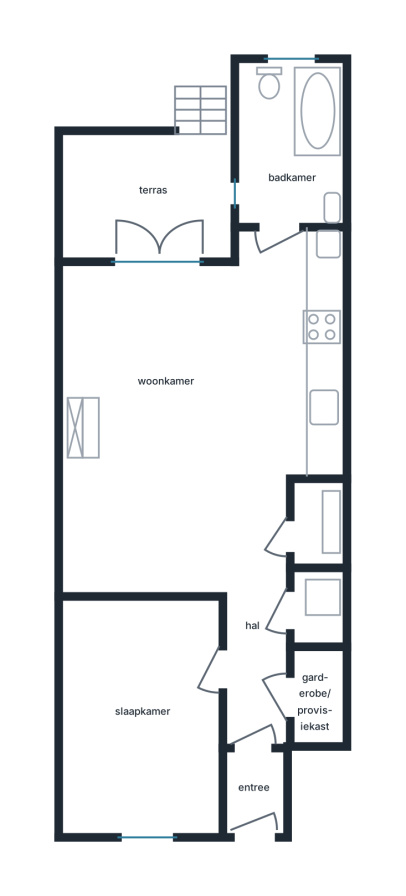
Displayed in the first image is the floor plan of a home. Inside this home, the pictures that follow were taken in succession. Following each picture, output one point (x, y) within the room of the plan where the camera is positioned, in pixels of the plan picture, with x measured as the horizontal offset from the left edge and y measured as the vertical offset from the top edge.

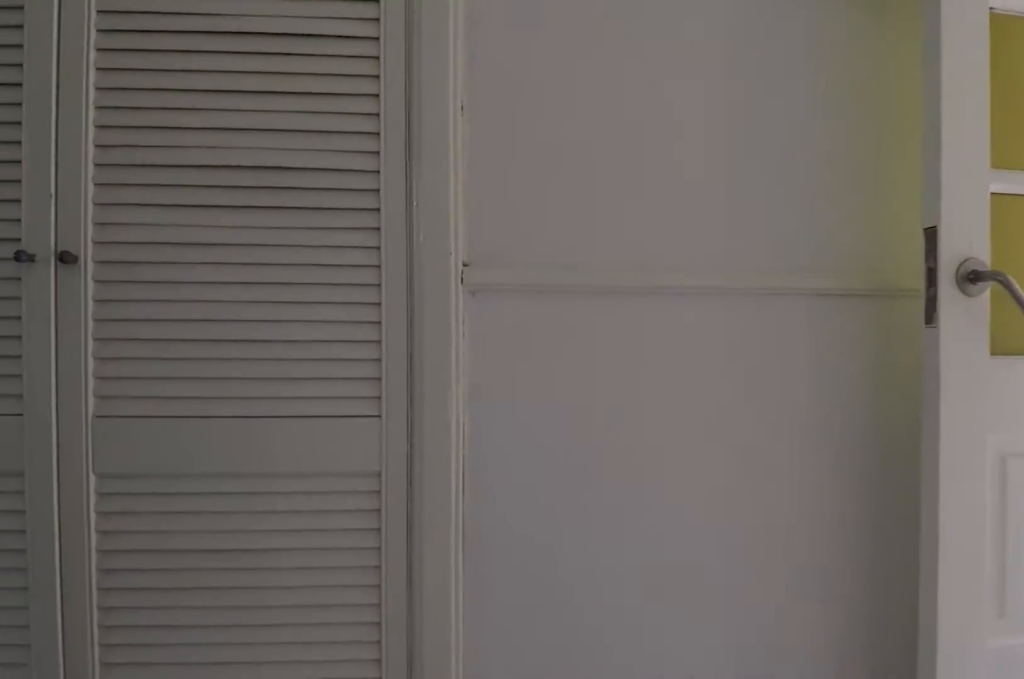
(255, 711)
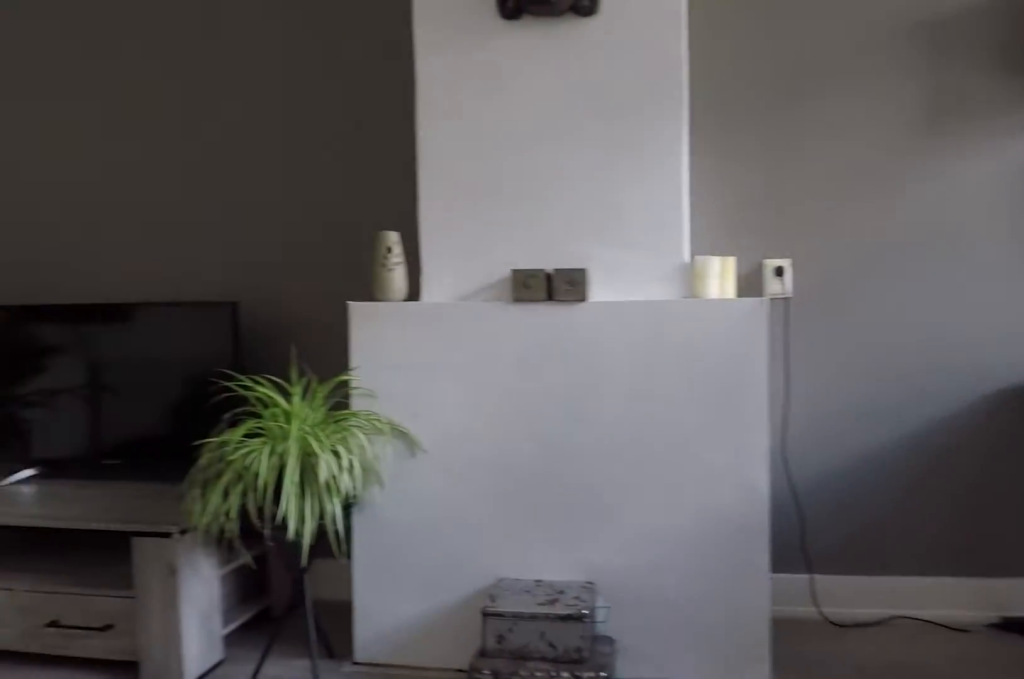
(175, 537)
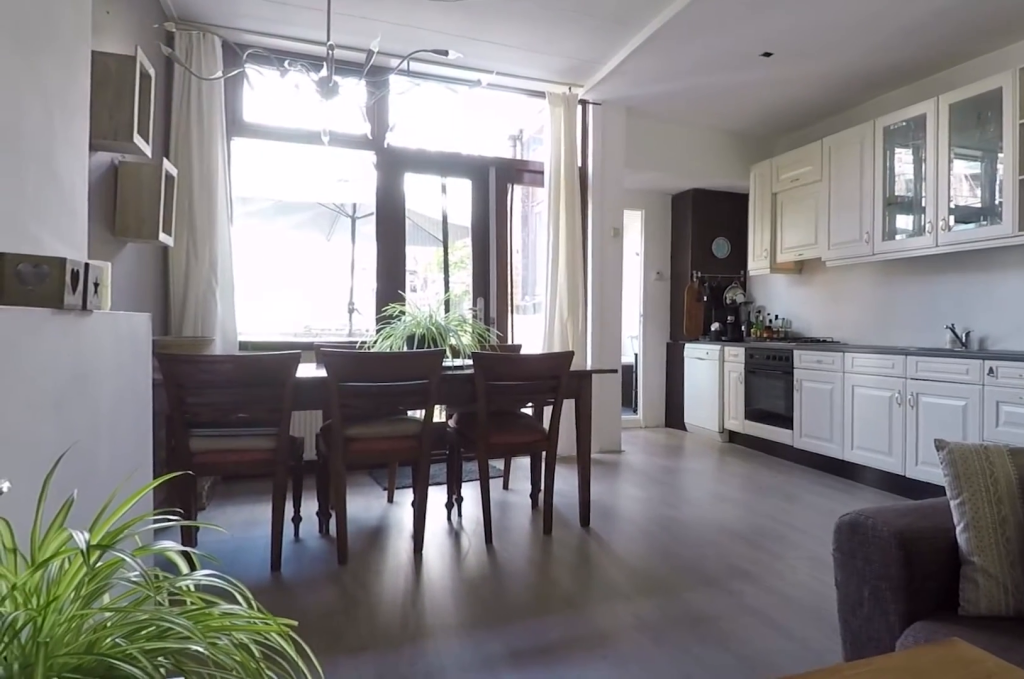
(175, 537)
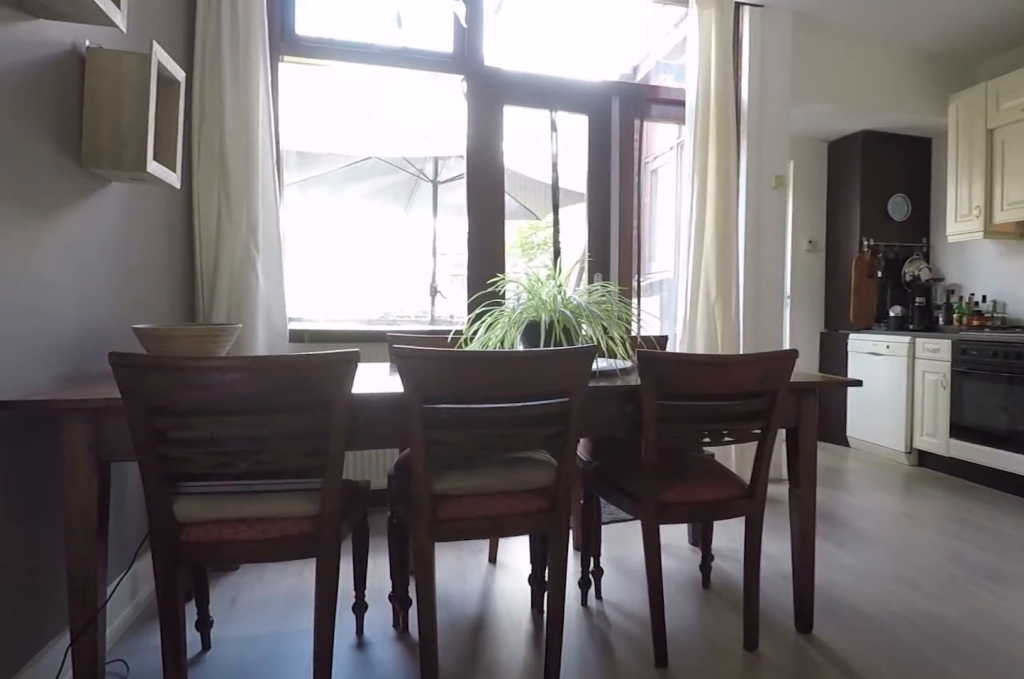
(211, 365)
